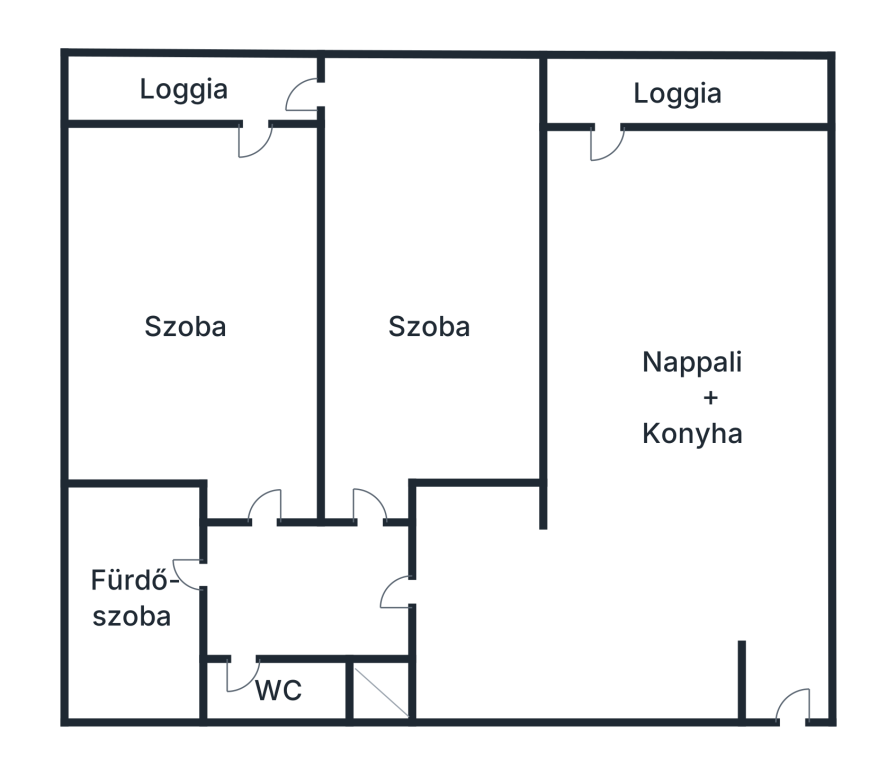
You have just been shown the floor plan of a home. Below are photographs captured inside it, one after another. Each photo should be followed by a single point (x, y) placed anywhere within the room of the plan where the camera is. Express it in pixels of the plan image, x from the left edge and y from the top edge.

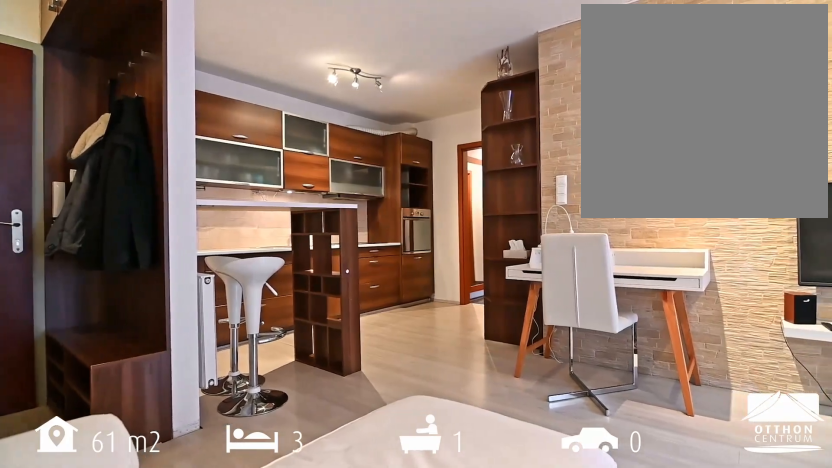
(664, 512)
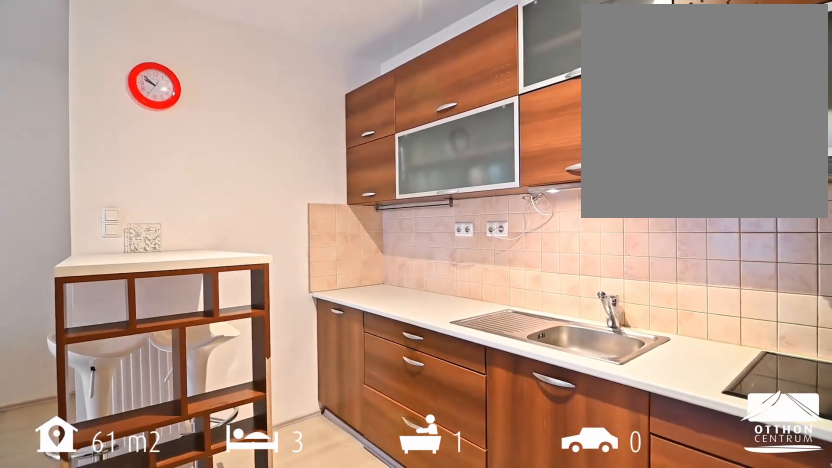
(664, 512)
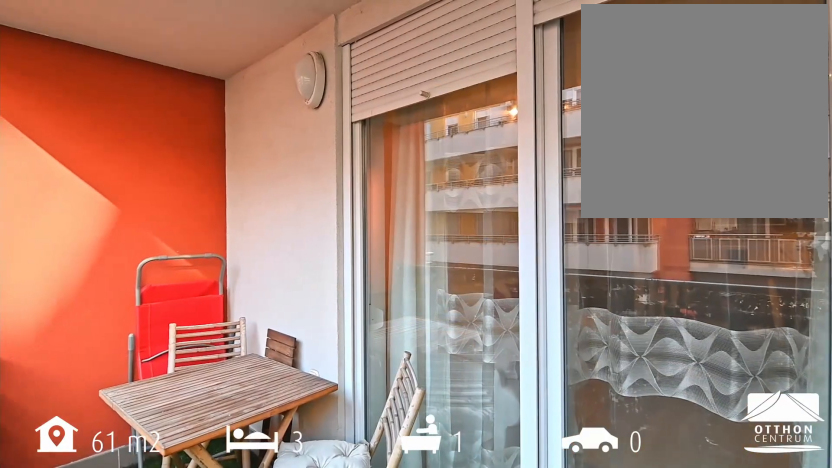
(683, 90)
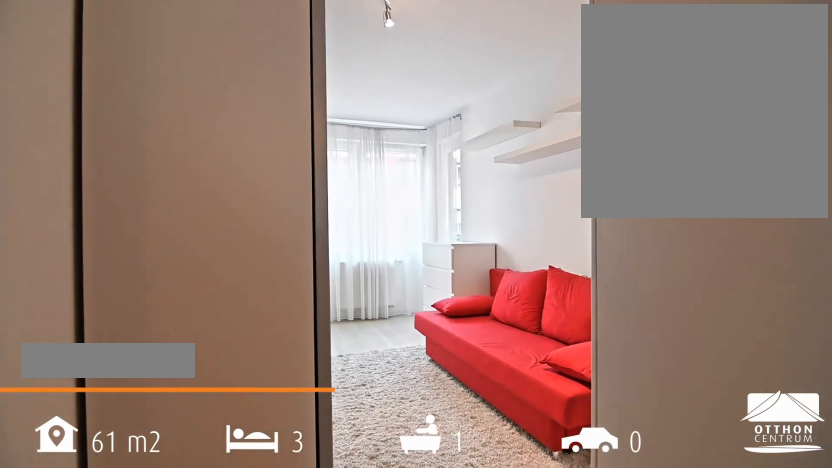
(437, 284)
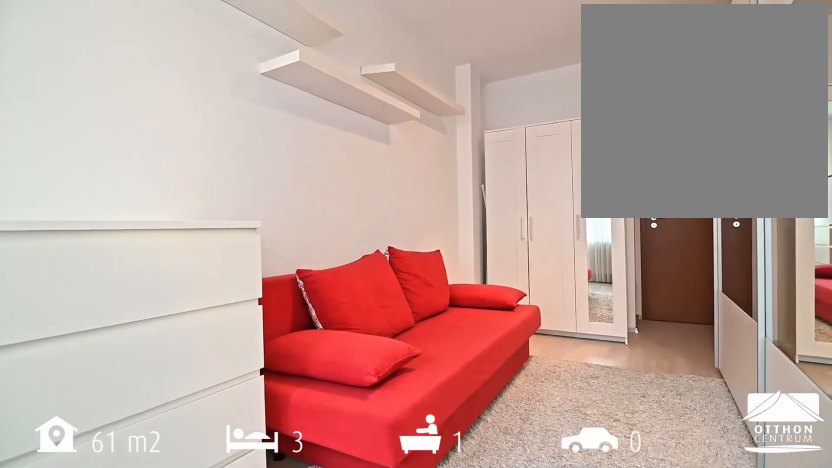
(437, 284)
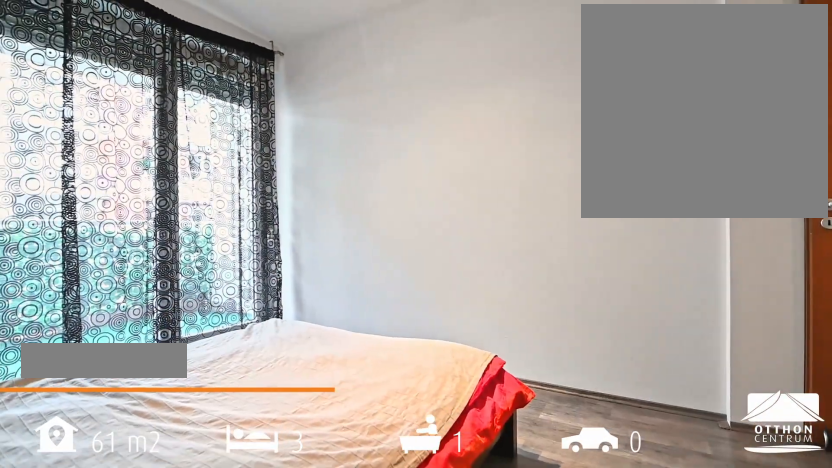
(192, 322)
